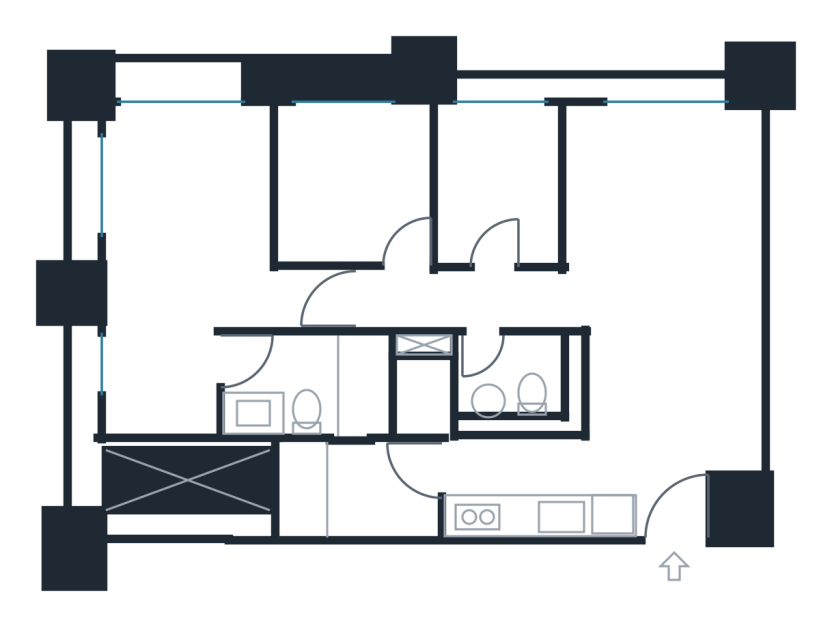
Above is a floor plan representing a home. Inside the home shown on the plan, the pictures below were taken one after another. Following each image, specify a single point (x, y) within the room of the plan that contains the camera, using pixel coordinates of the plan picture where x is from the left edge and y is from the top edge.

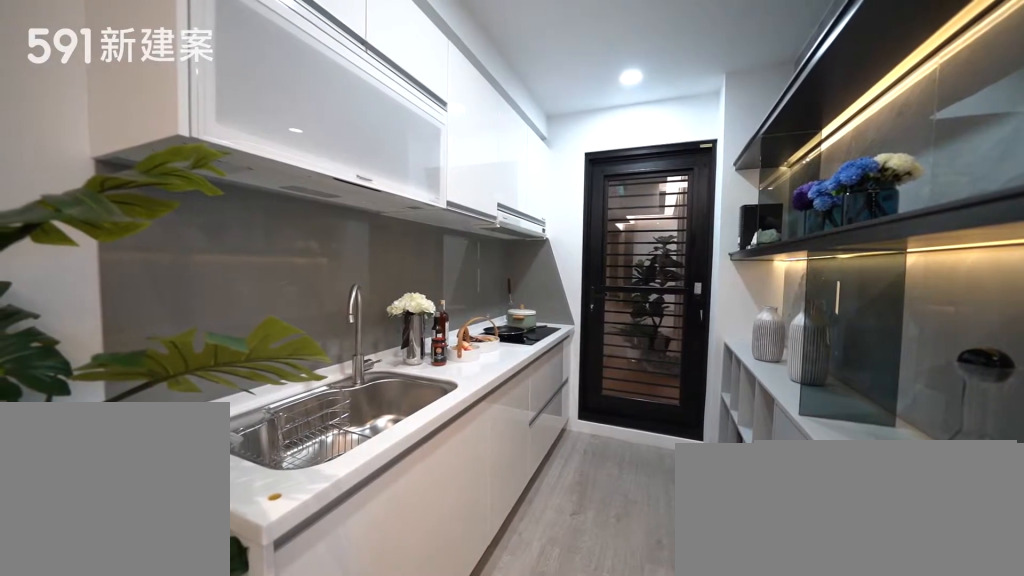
(529, 484)
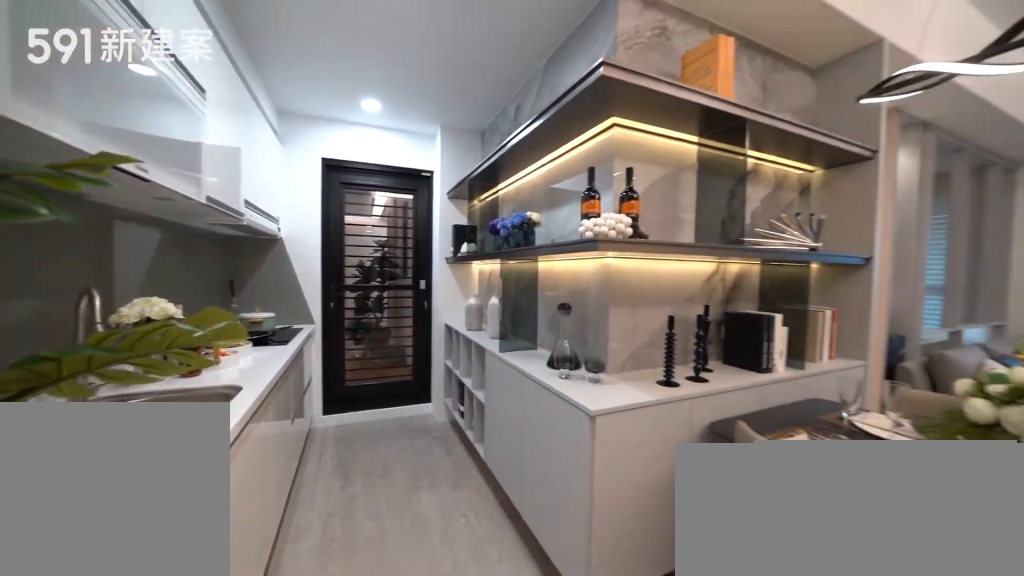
(529, 484)
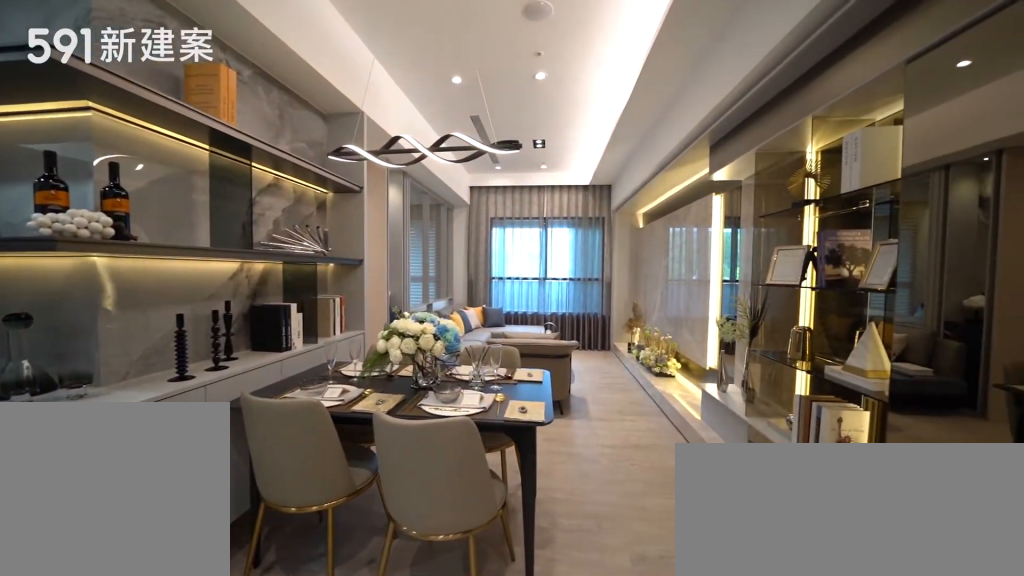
(665, 394)
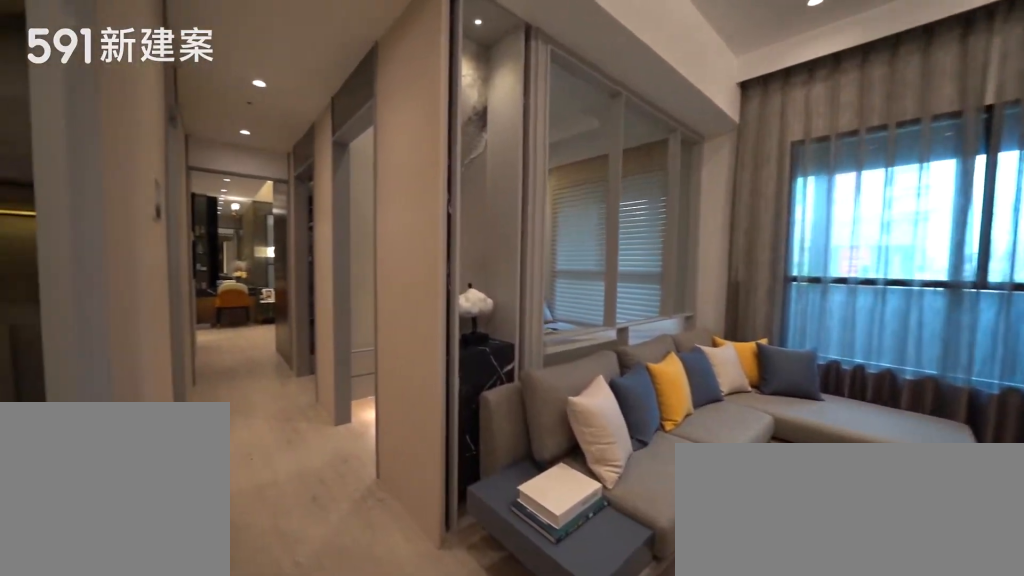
(662, 212)
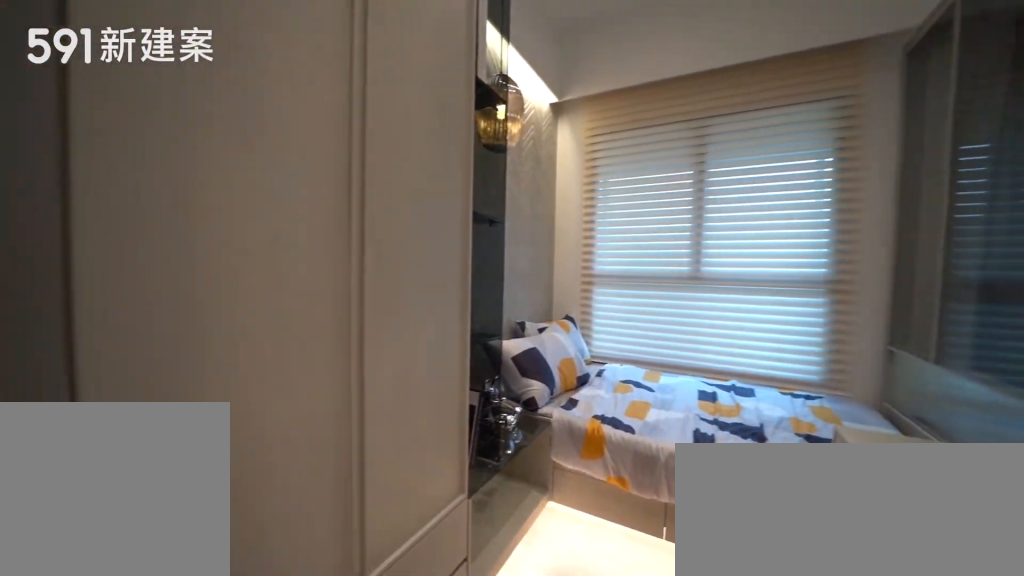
(502, 180)
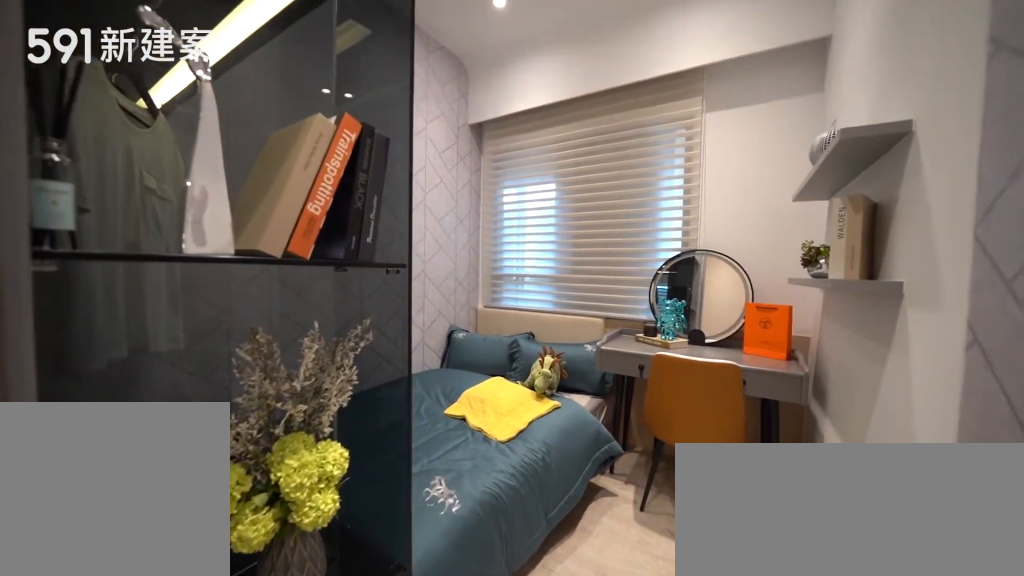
(358, 181)
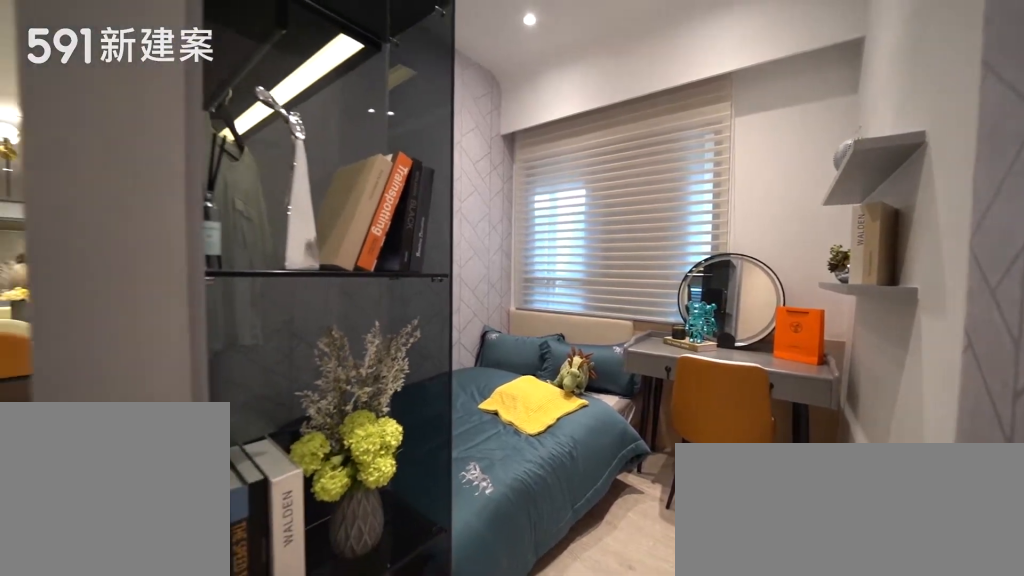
(358, 181)
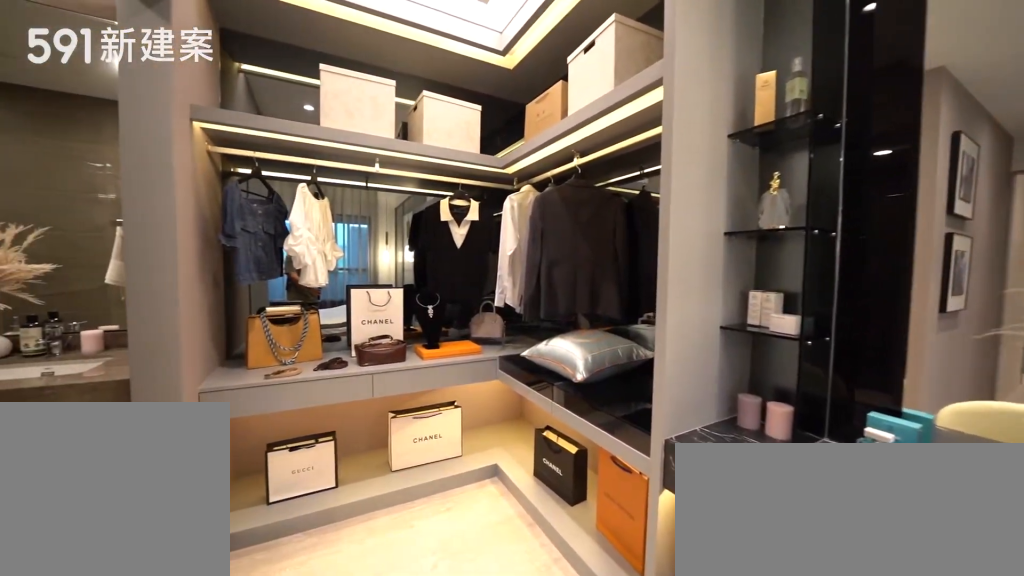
(180, 252)
